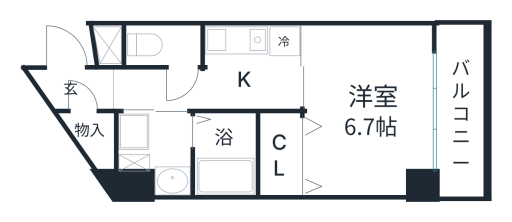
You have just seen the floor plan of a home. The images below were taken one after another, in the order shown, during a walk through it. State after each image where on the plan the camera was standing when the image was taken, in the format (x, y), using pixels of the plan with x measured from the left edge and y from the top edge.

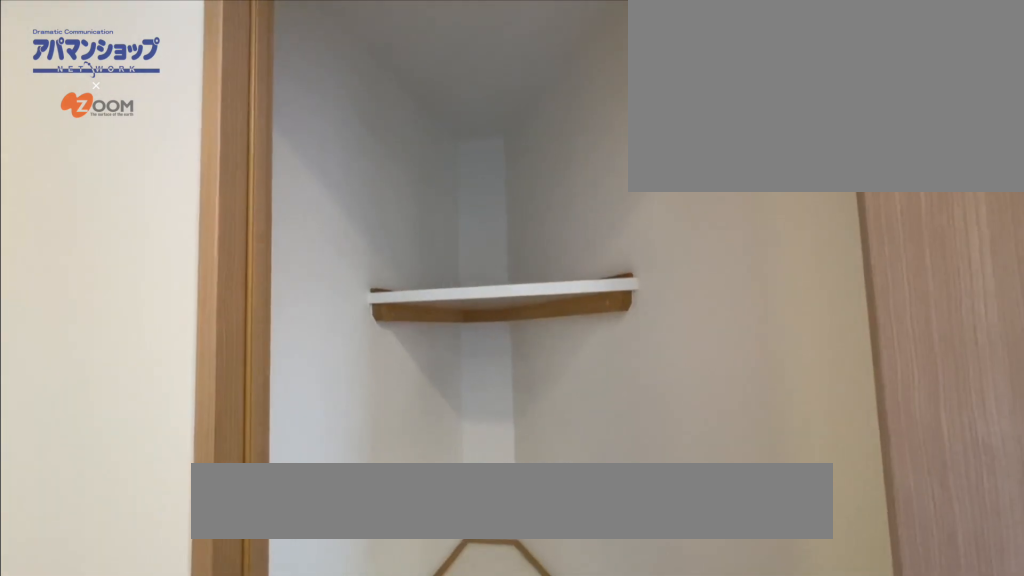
(80, 70)
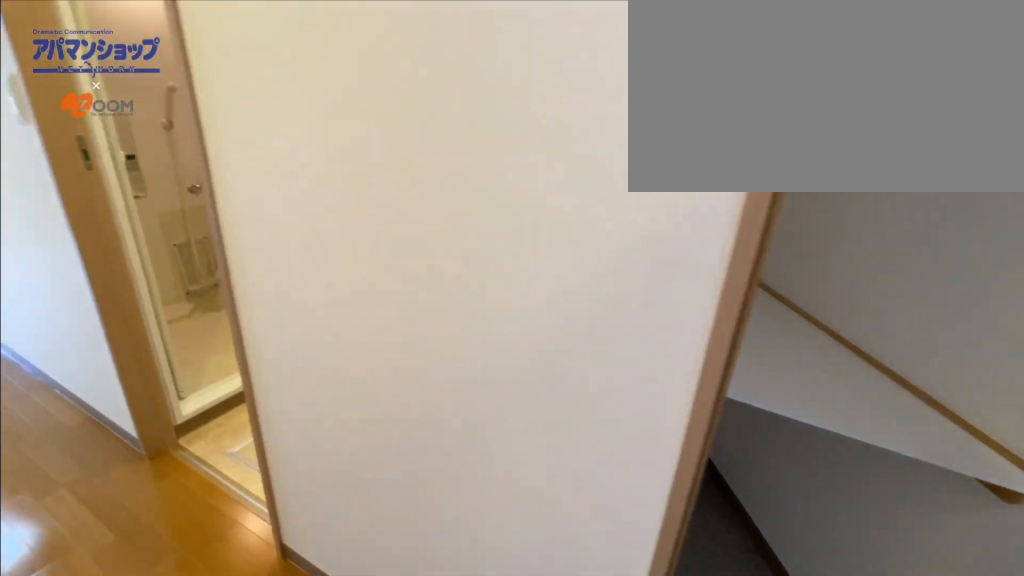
(80, 70)
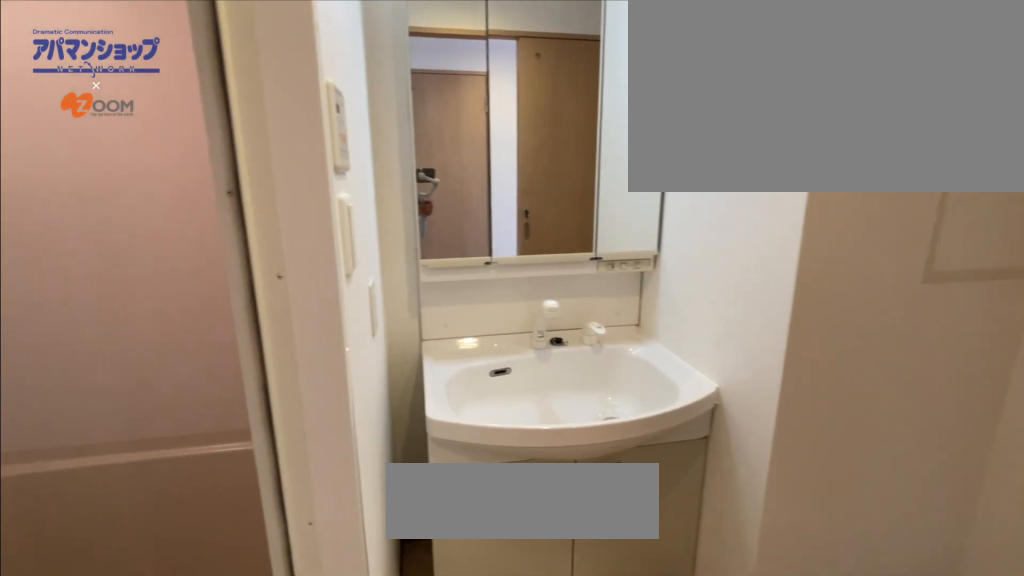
(171, 89)
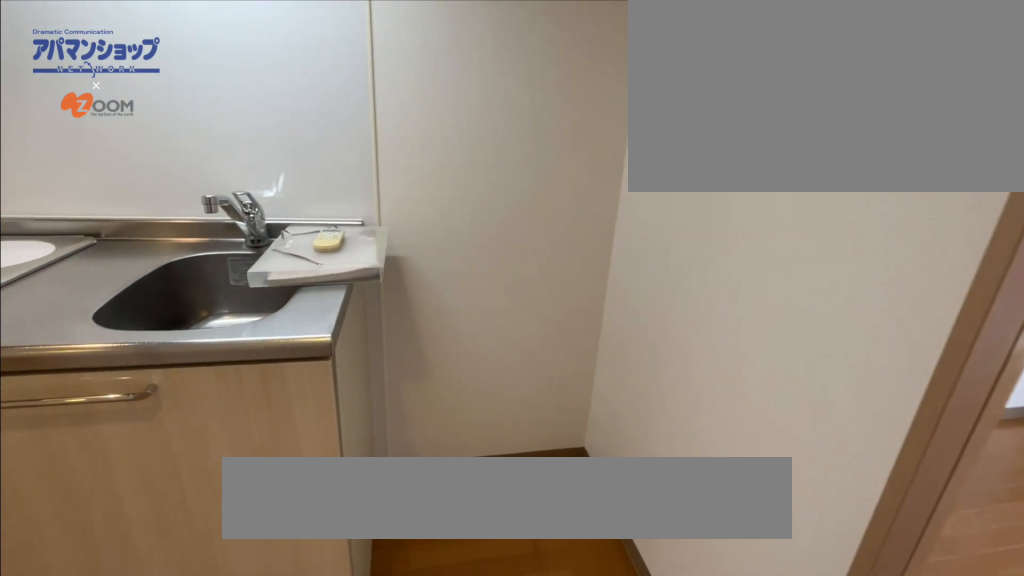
(205, 87)
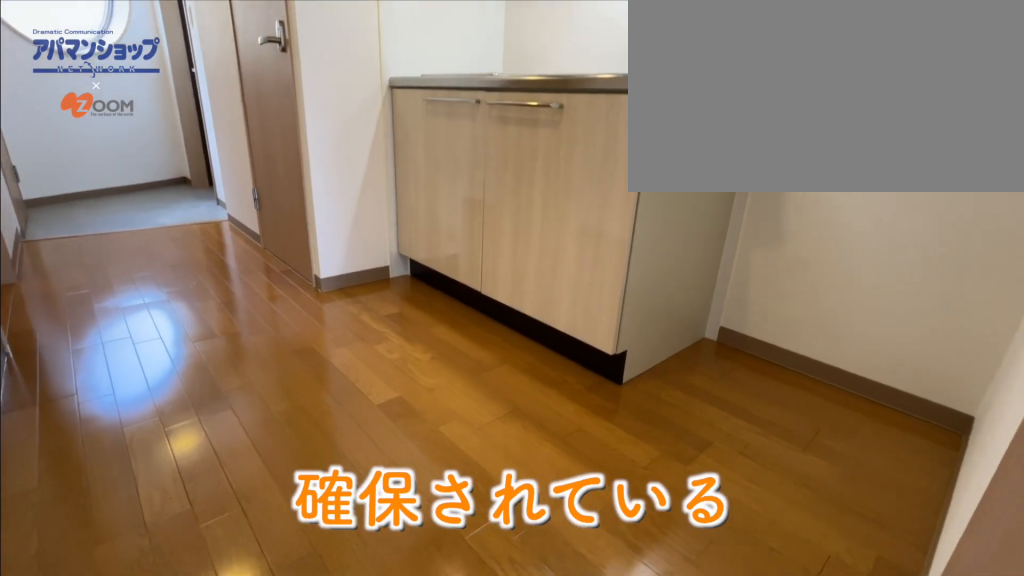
(319, 92)
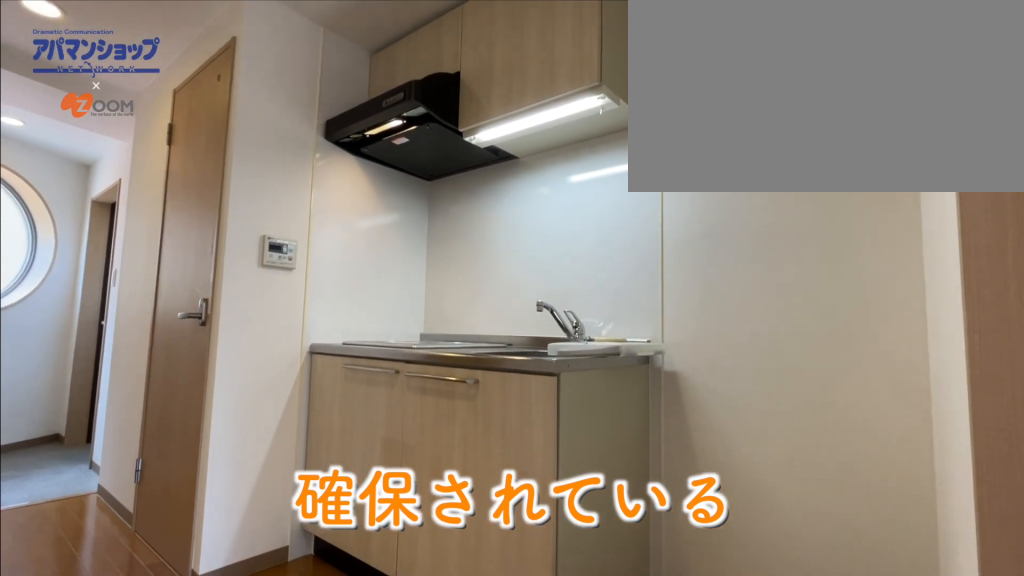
(319, 92)
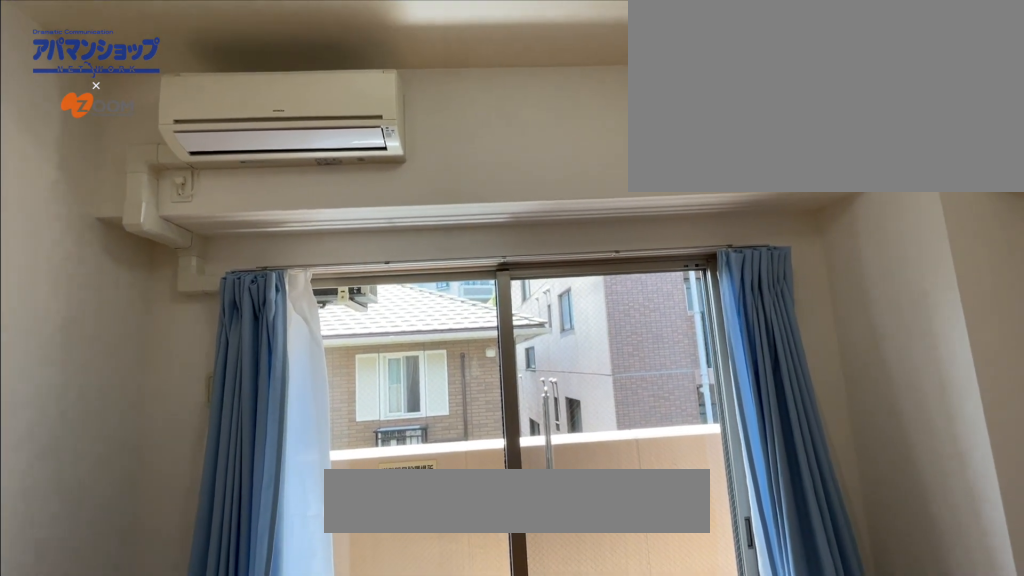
(318, 38)
